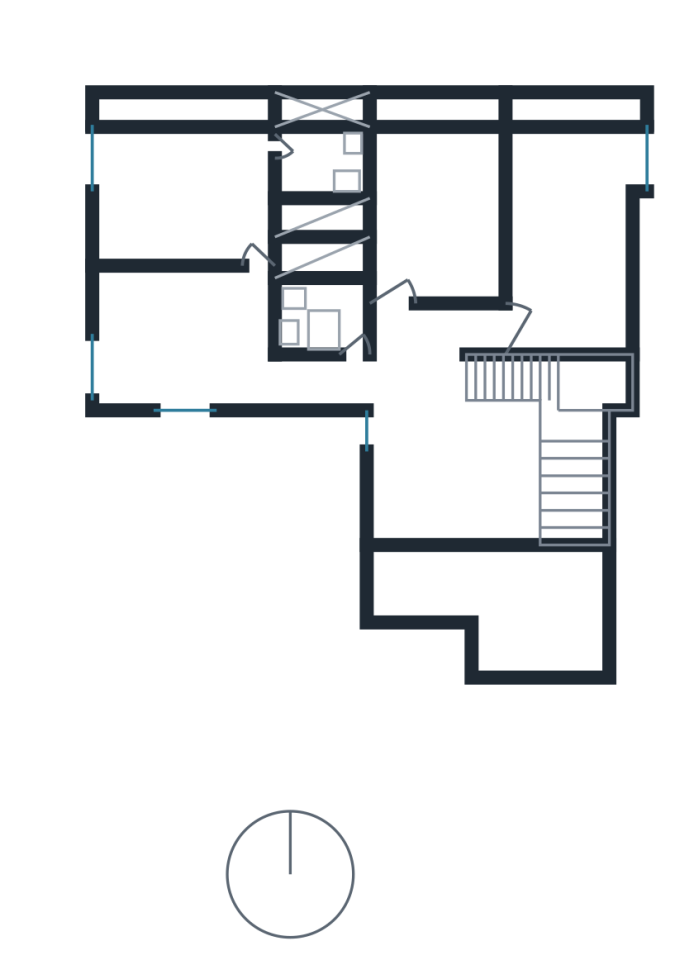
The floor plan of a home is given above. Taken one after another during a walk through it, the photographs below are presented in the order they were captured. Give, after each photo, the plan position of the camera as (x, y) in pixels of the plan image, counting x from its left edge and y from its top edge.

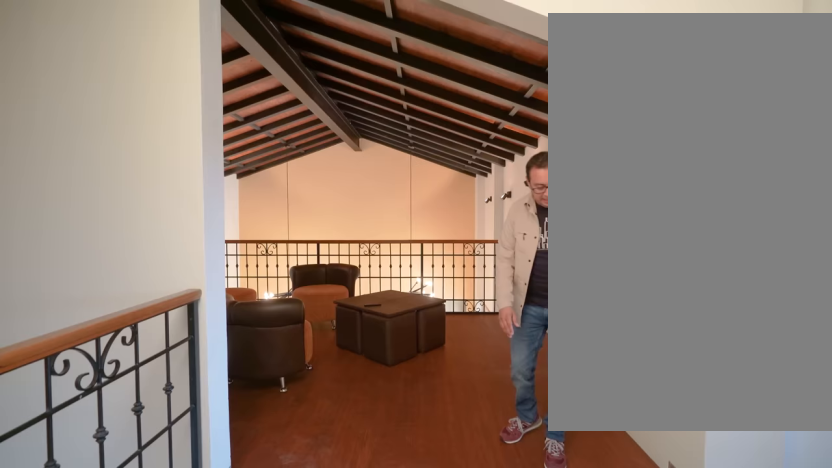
(399, 349)
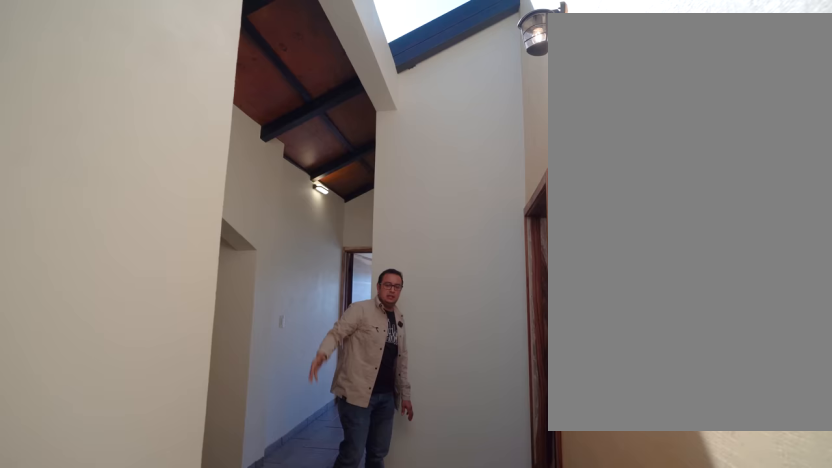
(399, 347)
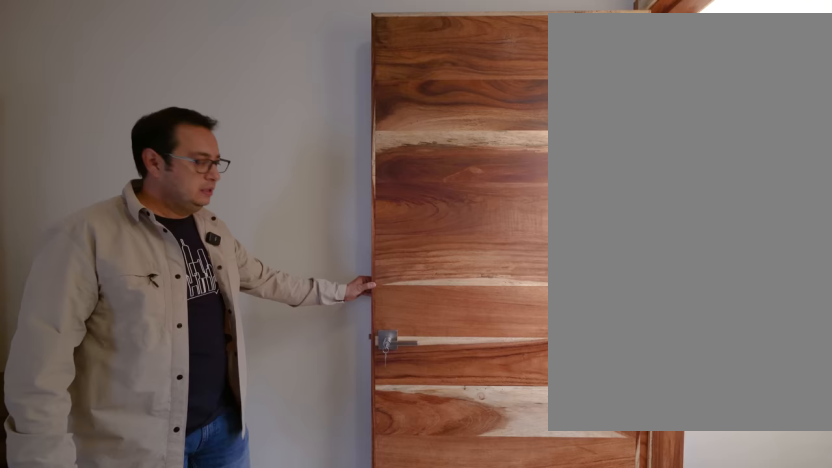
(545, 324)
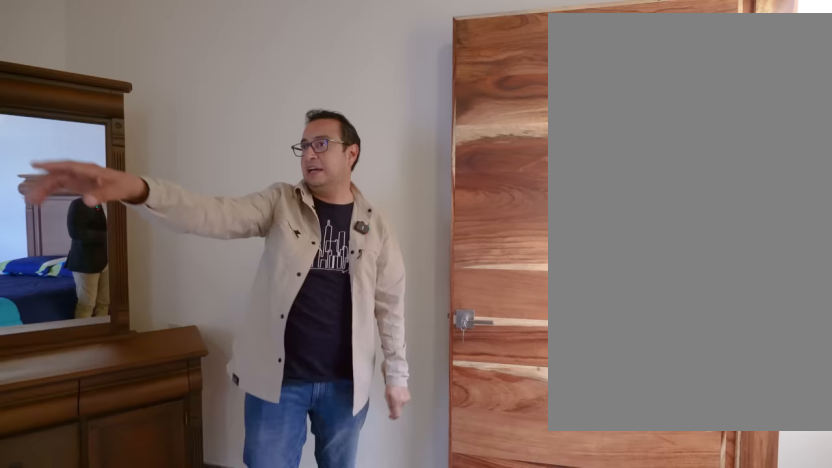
(545, 323)
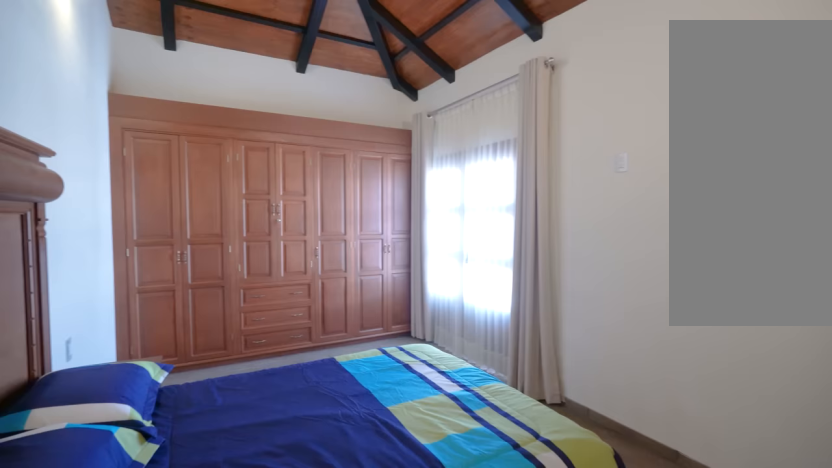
(545, 322)
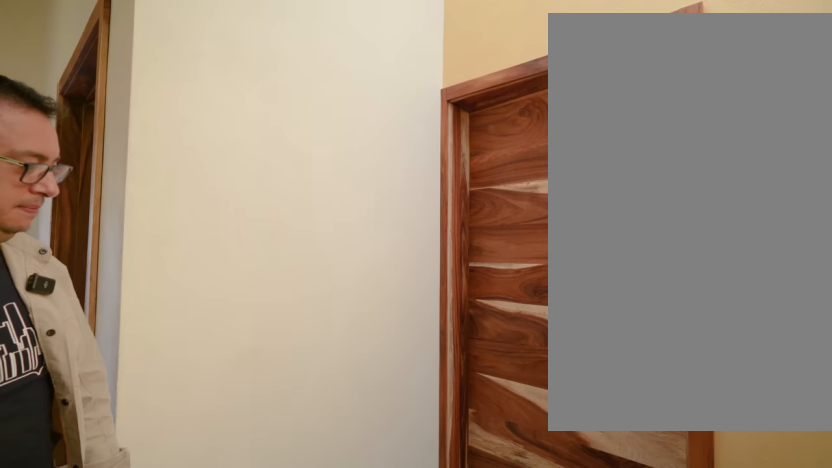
(460, 322)
